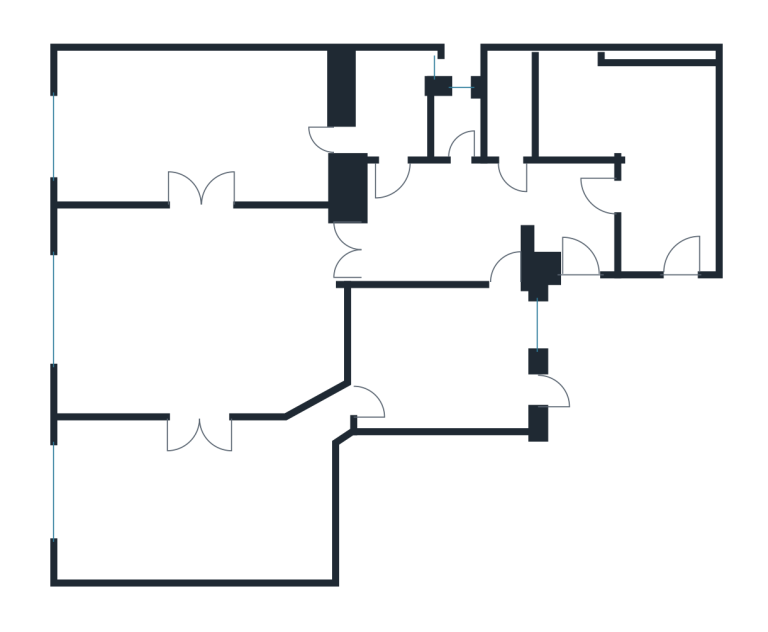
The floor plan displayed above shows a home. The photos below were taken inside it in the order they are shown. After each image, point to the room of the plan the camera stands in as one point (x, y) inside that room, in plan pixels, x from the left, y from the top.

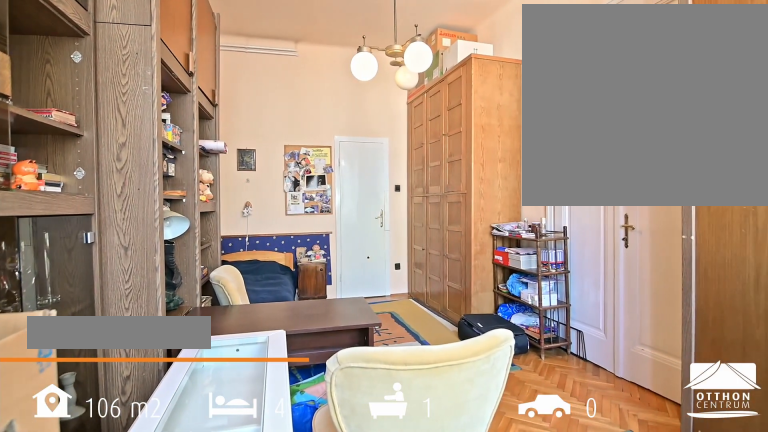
(198, 128)
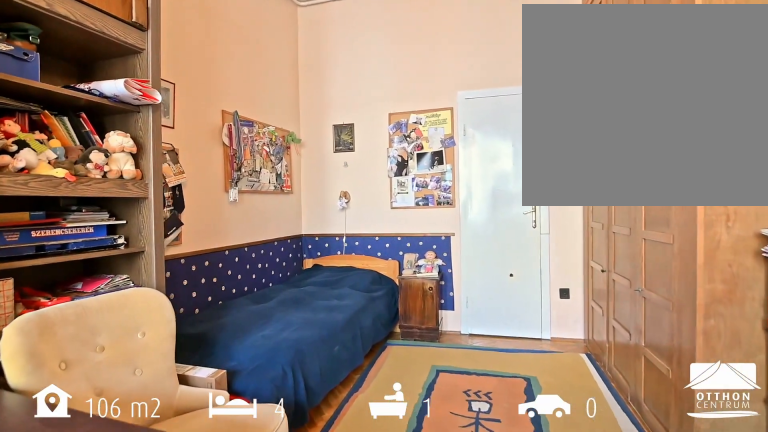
(198, 128)
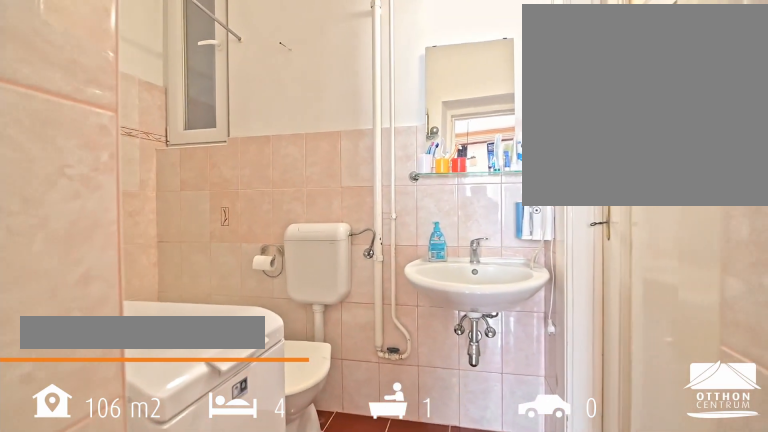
(390, 108)
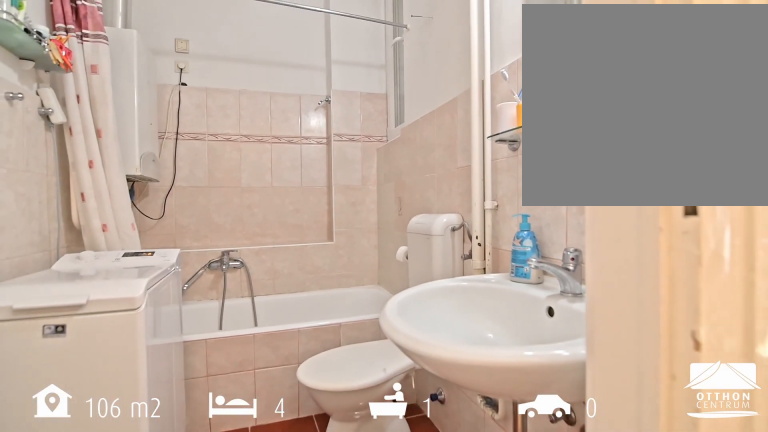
(390, 108)
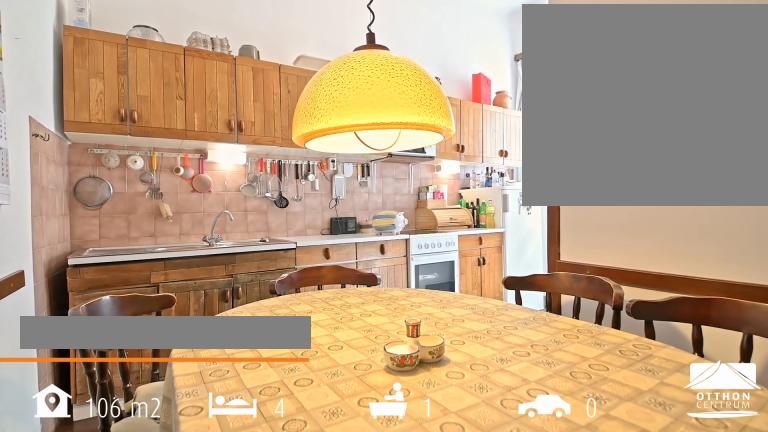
(652, 117)
